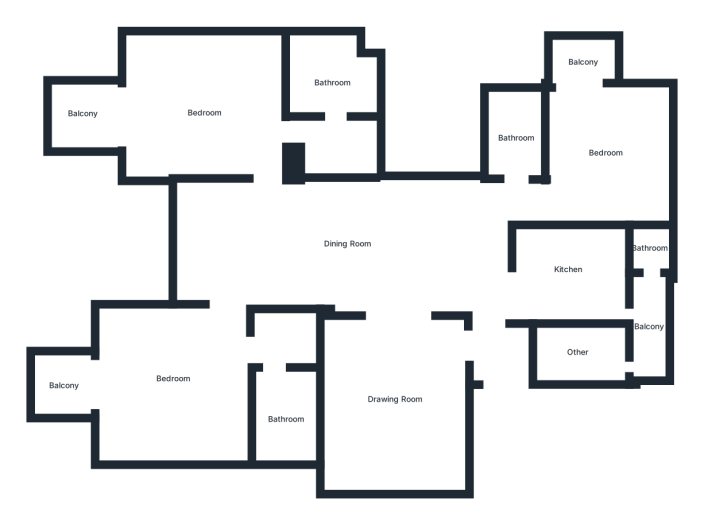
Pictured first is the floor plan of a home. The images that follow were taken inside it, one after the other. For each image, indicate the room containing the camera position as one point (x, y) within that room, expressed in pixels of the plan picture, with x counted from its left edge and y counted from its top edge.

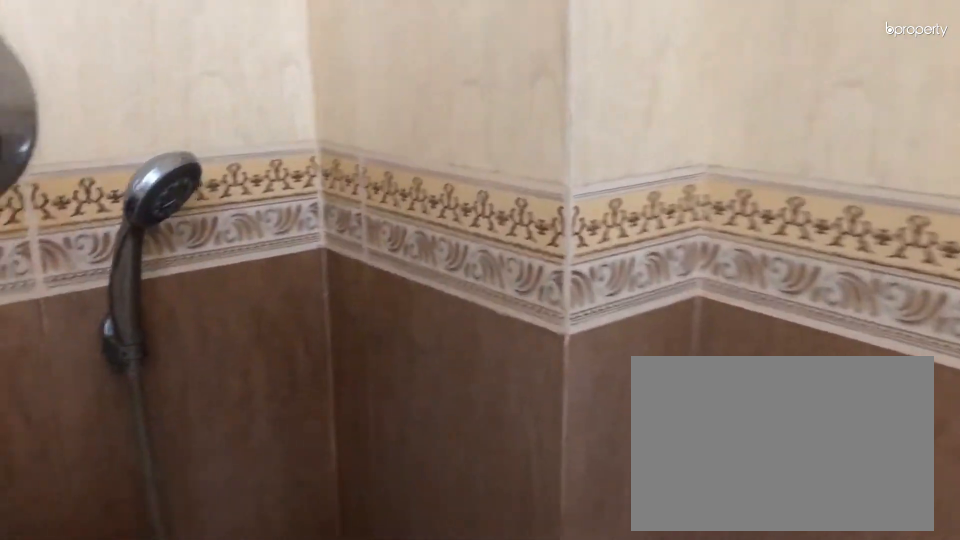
(331, 83)
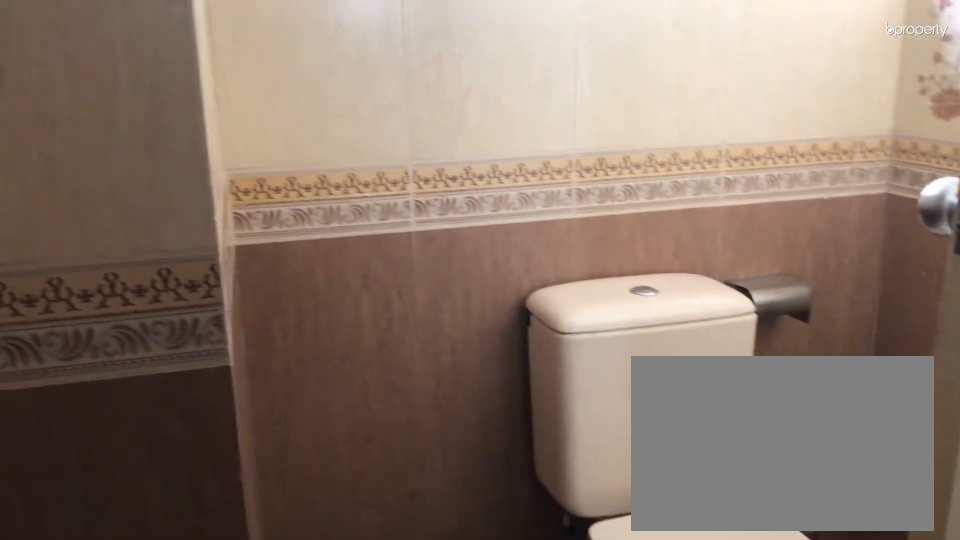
(331, 83)
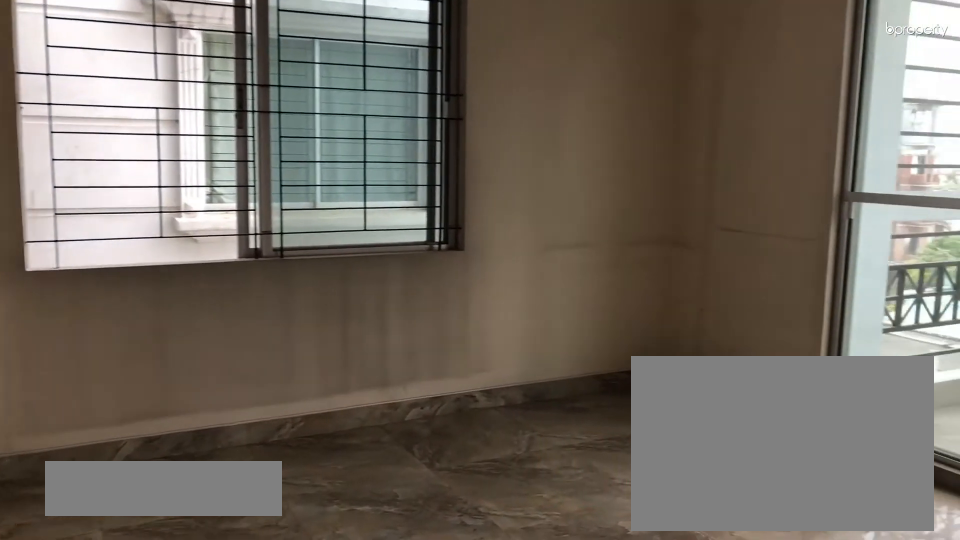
(172, 377)
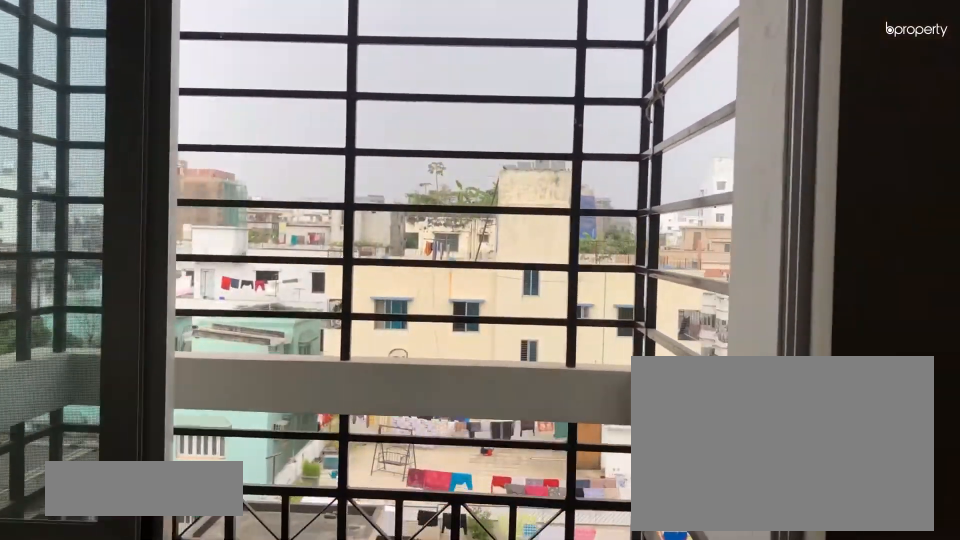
(63, 386)
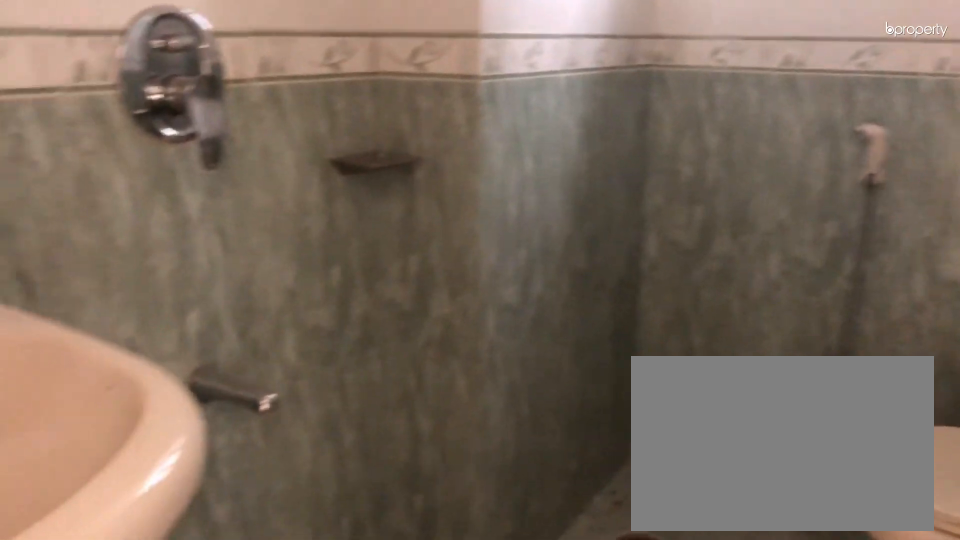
(284, 418)
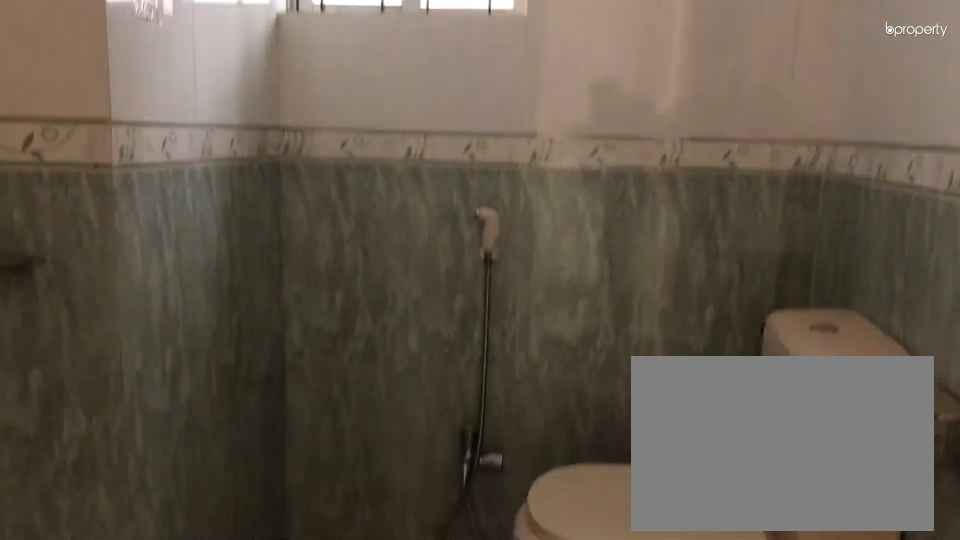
(284, 418)
